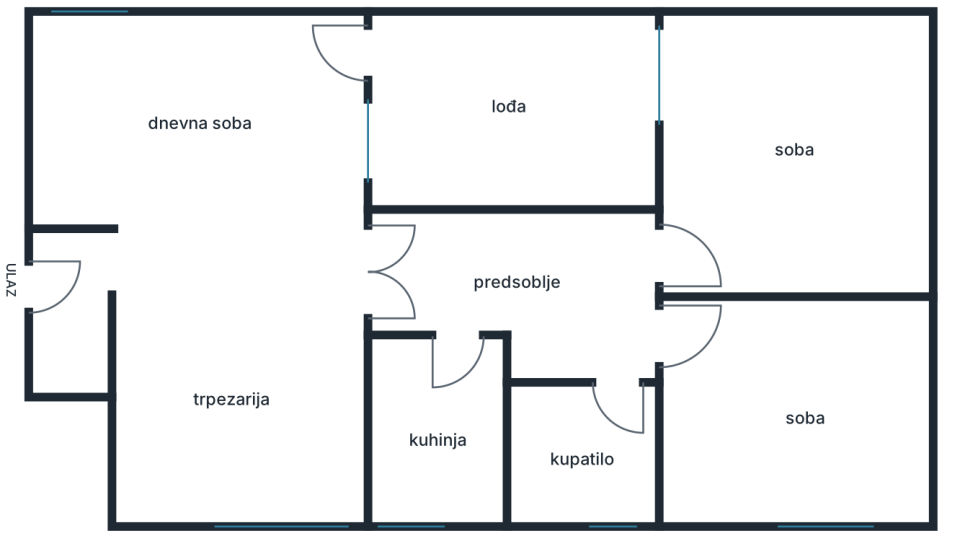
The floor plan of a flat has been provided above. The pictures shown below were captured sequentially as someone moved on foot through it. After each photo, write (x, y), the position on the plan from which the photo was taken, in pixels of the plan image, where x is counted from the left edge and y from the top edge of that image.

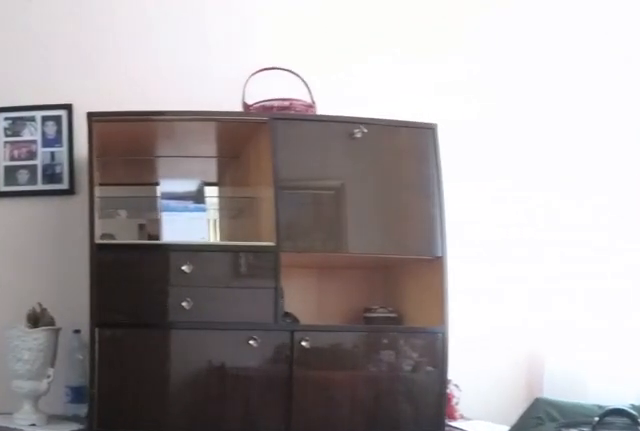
(99, 268)
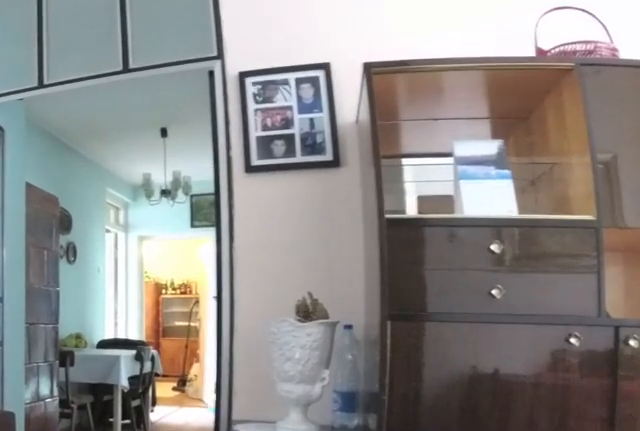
(124, 274)
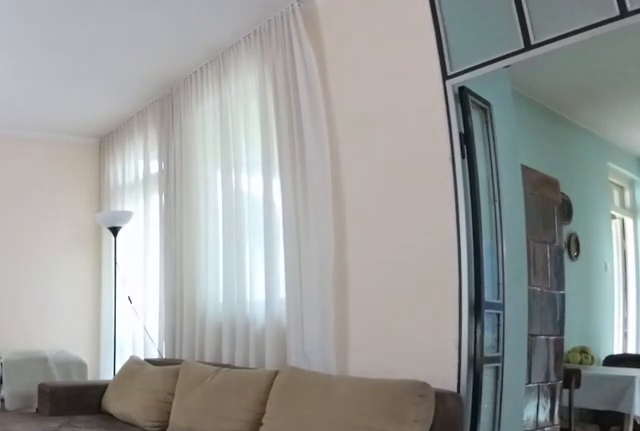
(140, 283)
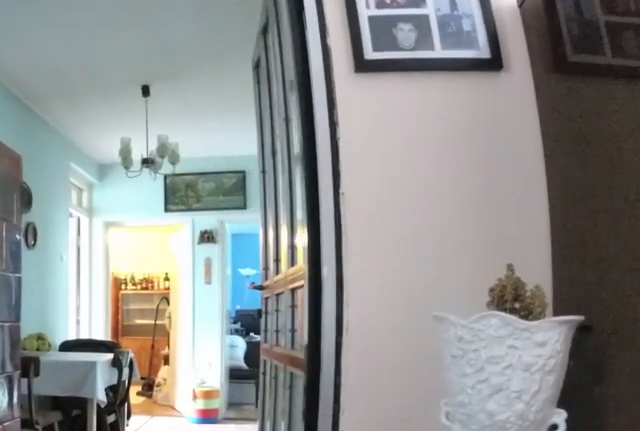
(203, 265)
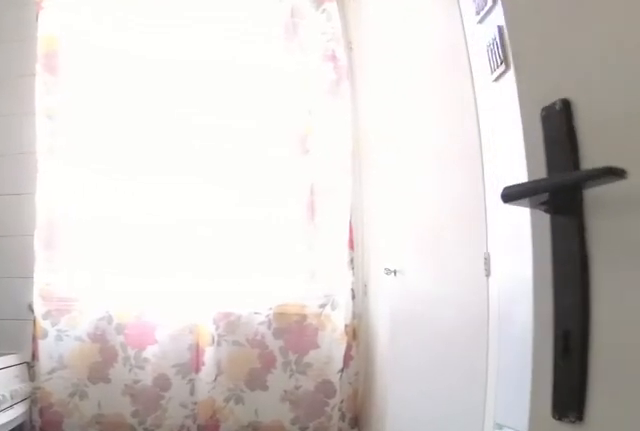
(438, 333)
